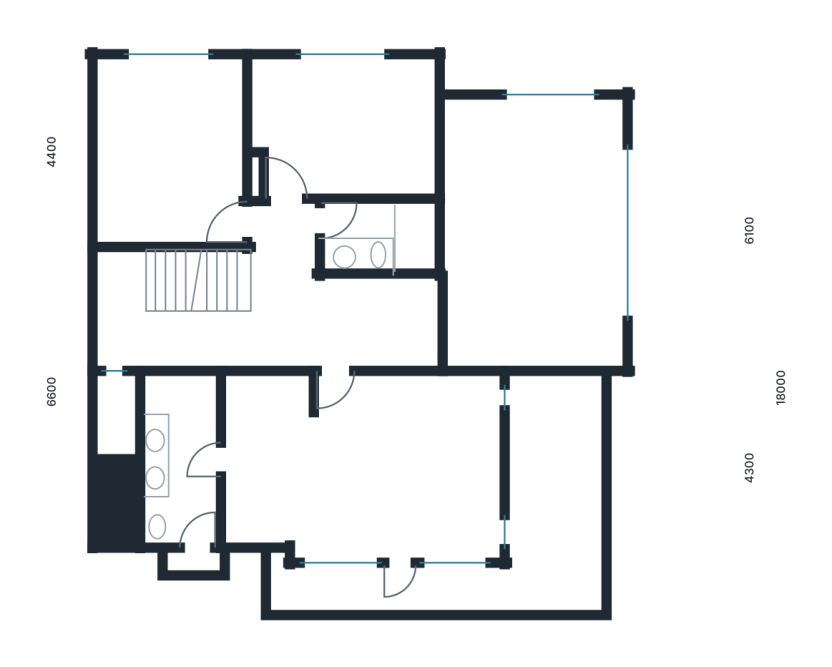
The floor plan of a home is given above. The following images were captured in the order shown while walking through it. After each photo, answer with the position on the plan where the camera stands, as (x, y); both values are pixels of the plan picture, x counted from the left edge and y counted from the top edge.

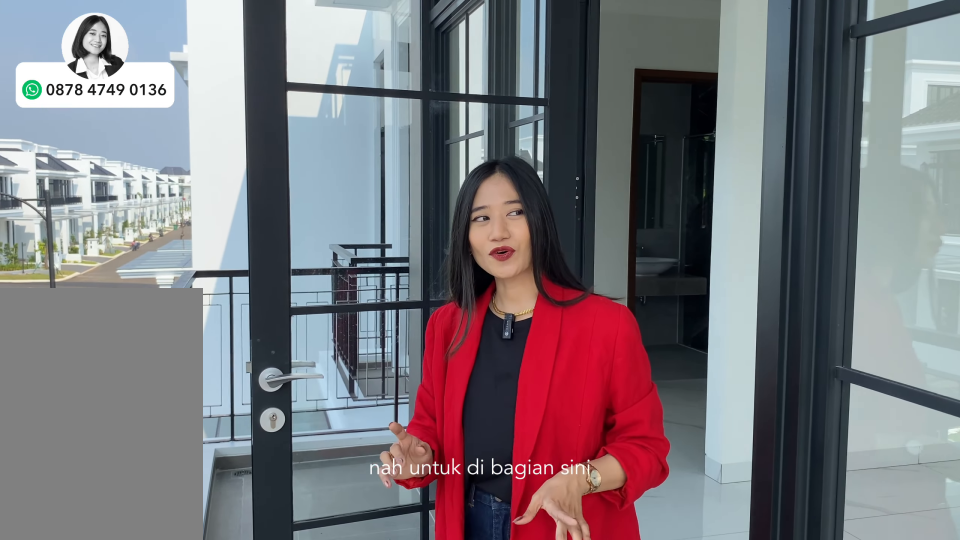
(436, 593)
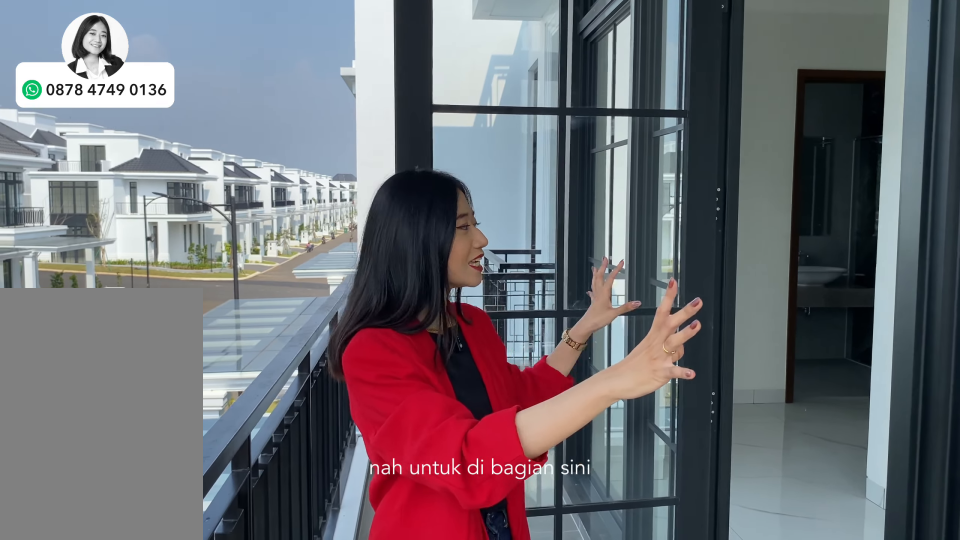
(436, 593)
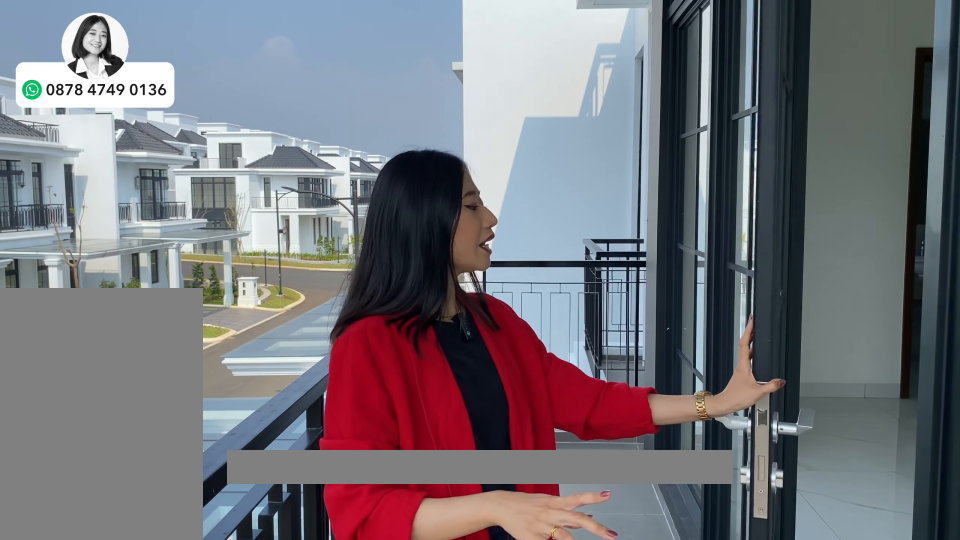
(436, 593)
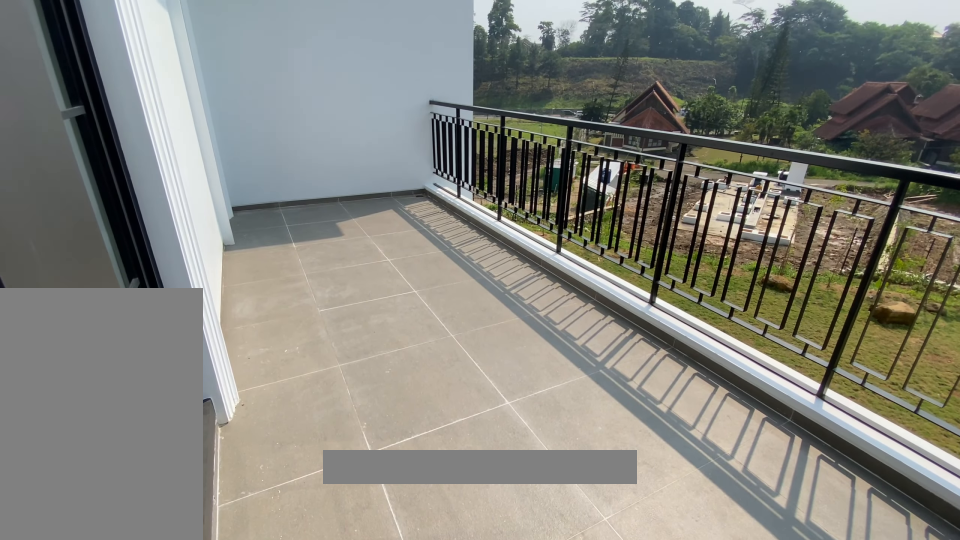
(566, 479)
